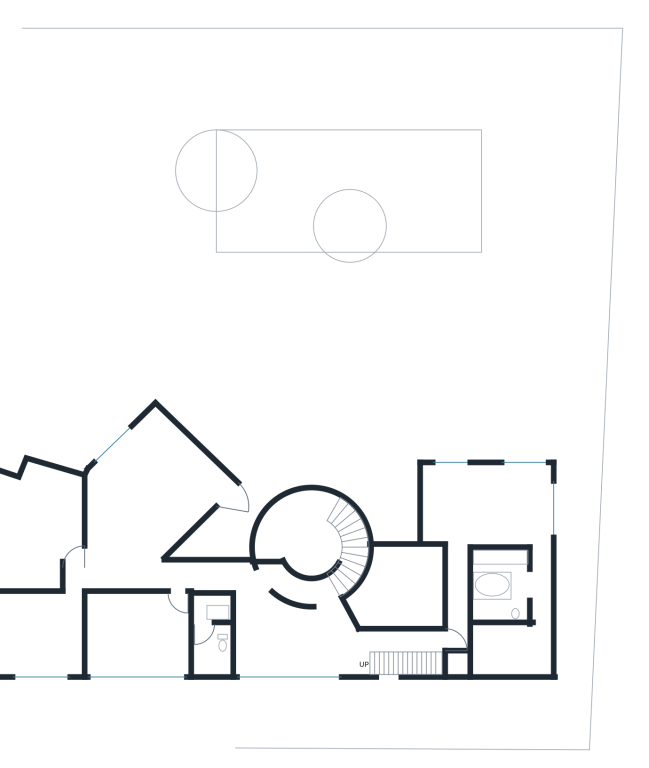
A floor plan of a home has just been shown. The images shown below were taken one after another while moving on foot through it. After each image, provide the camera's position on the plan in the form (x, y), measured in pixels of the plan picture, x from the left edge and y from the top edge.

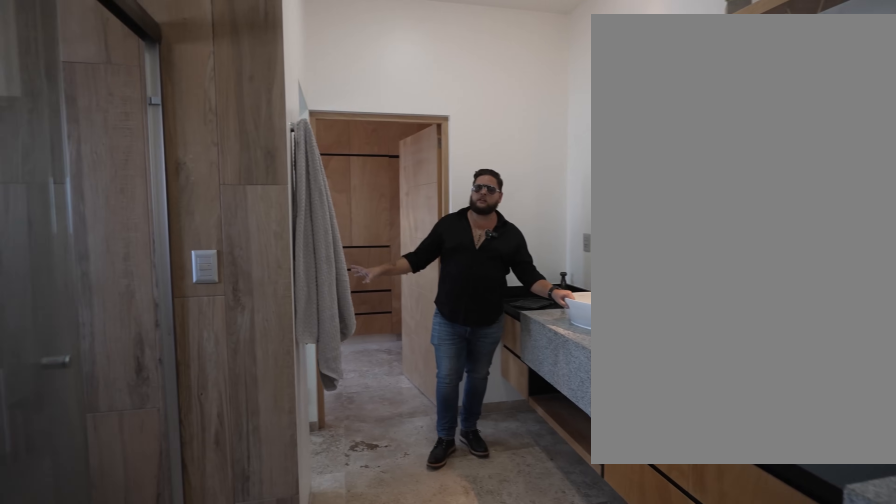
(538, 575)
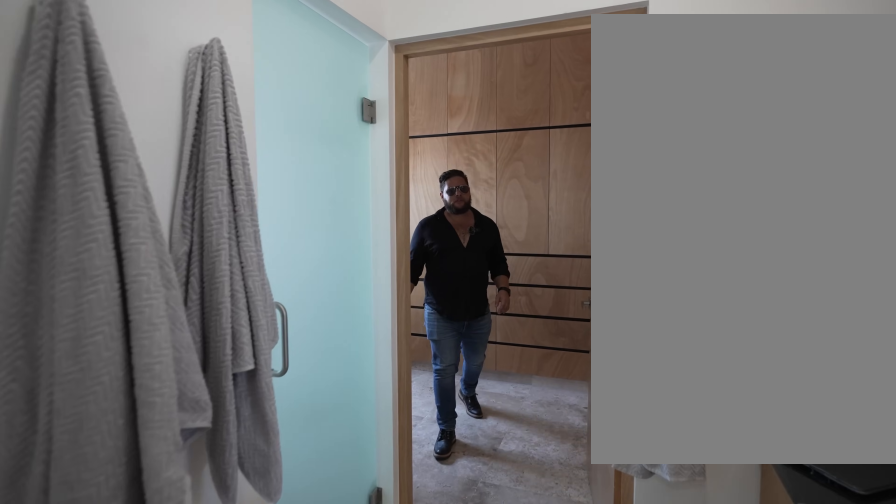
(543, 640)
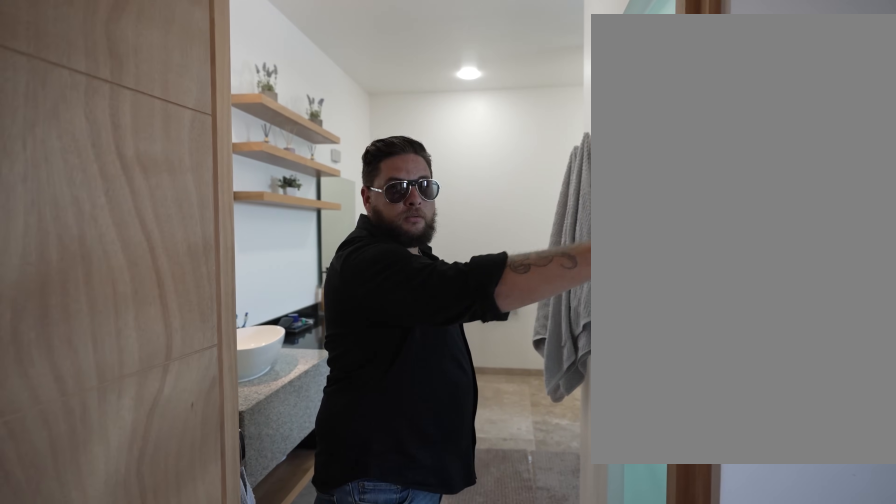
(514, 652)
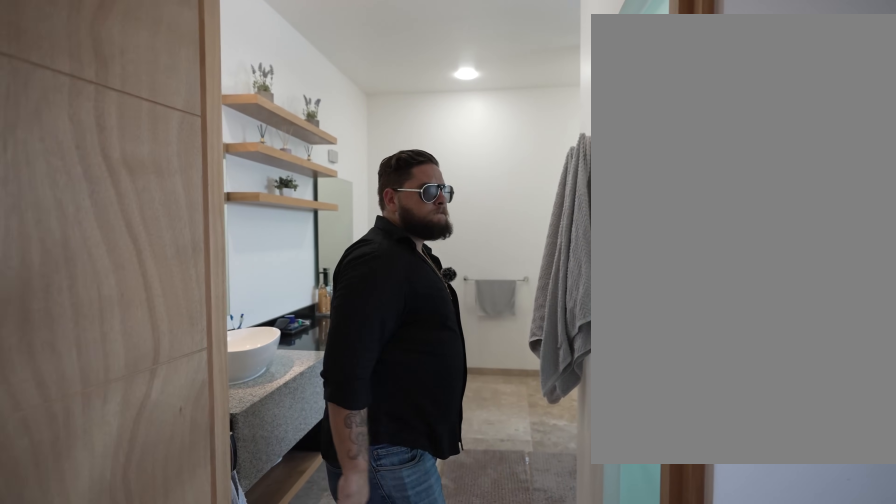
(534, 647)
